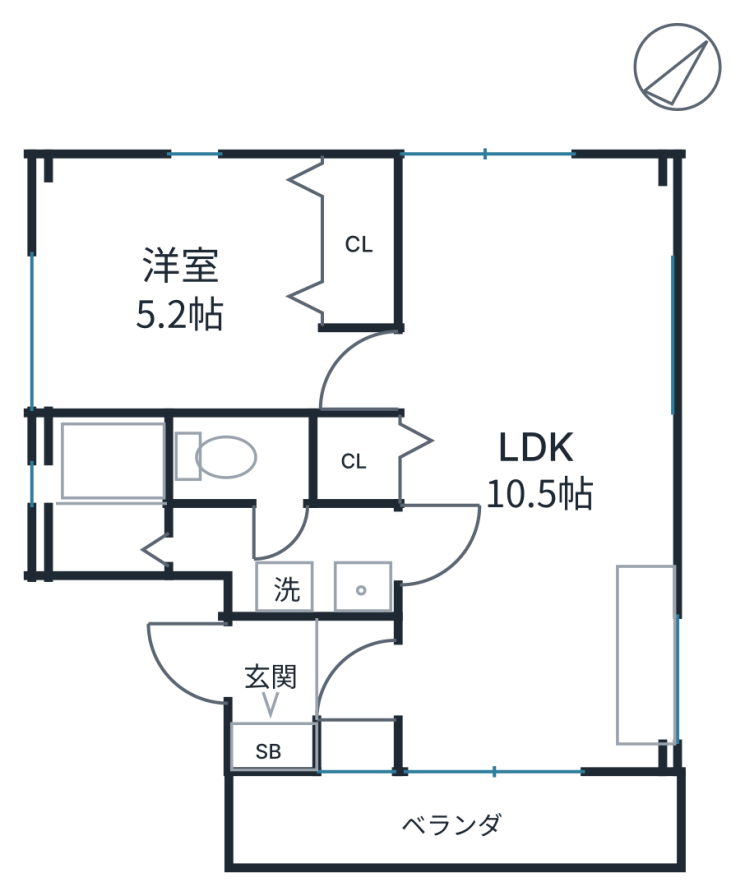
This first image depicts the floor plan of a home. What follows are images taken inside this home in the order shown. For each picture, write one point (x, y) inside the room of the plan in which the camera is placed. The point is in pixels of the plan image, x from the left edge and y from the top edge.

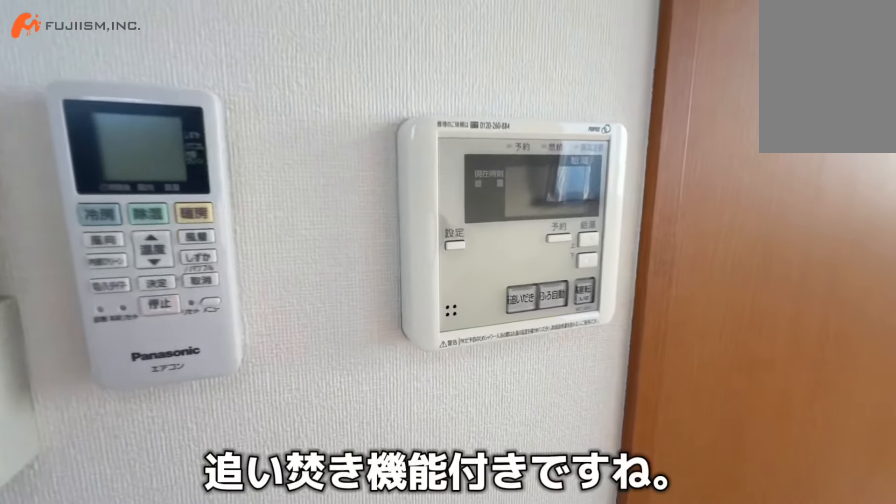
(529, 477)
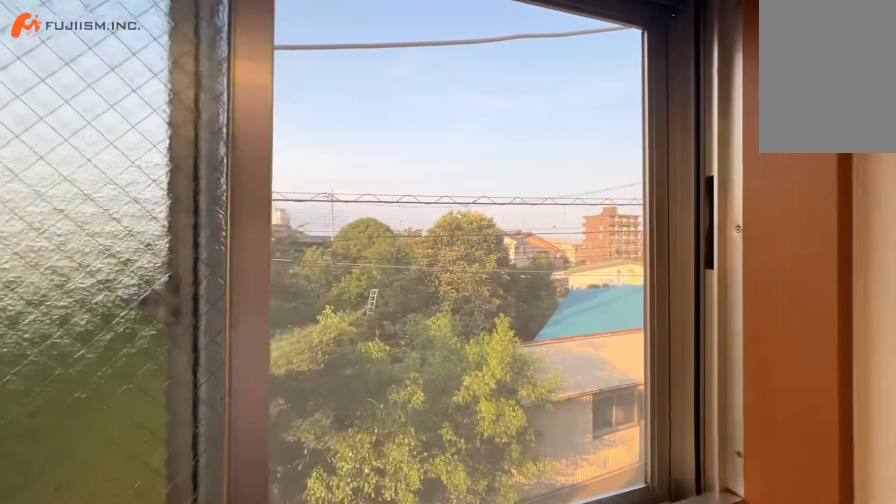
(528, 478)
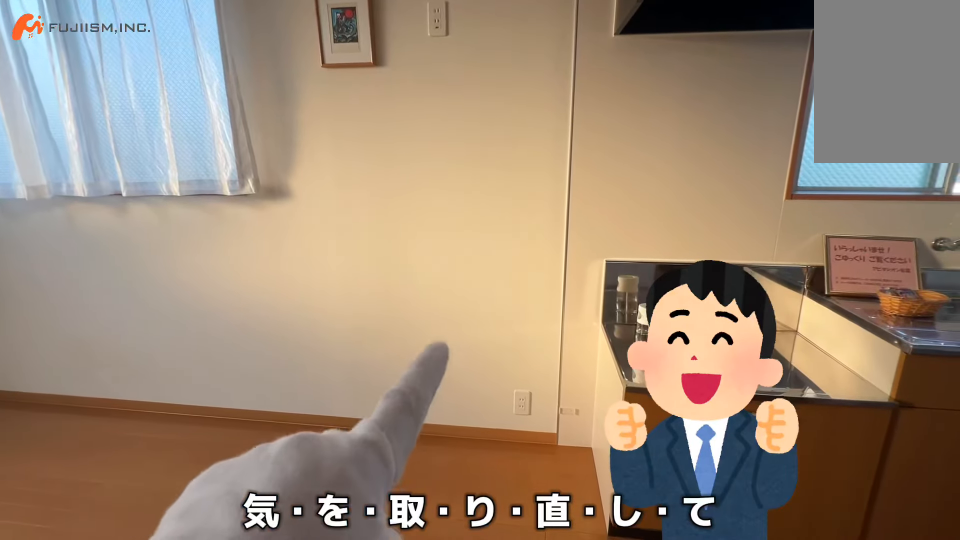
(638, 510)
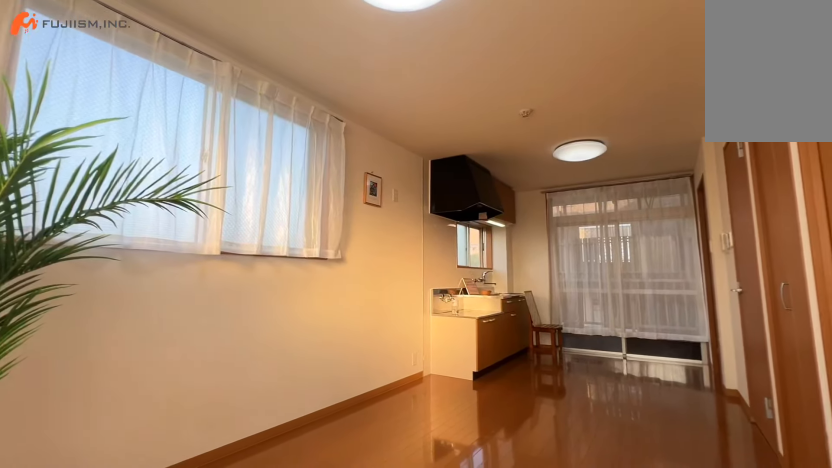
(514, 460)
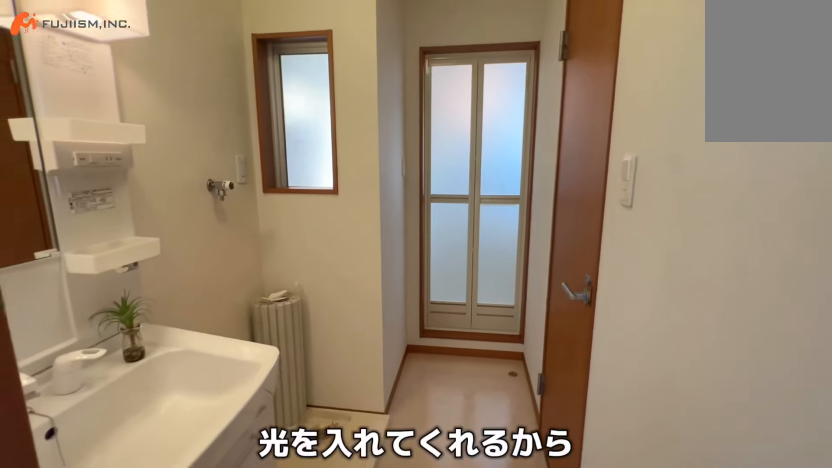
(319, 548)
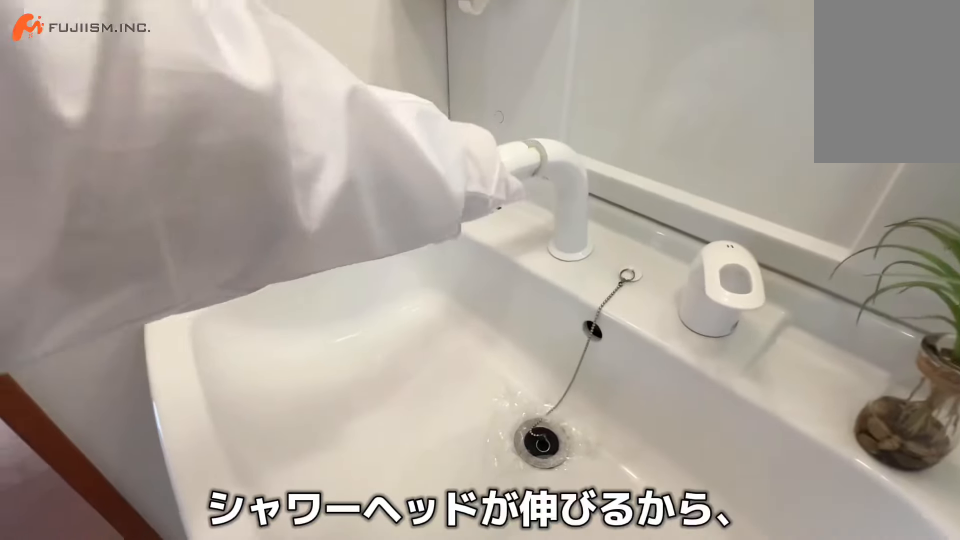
(322, 544)
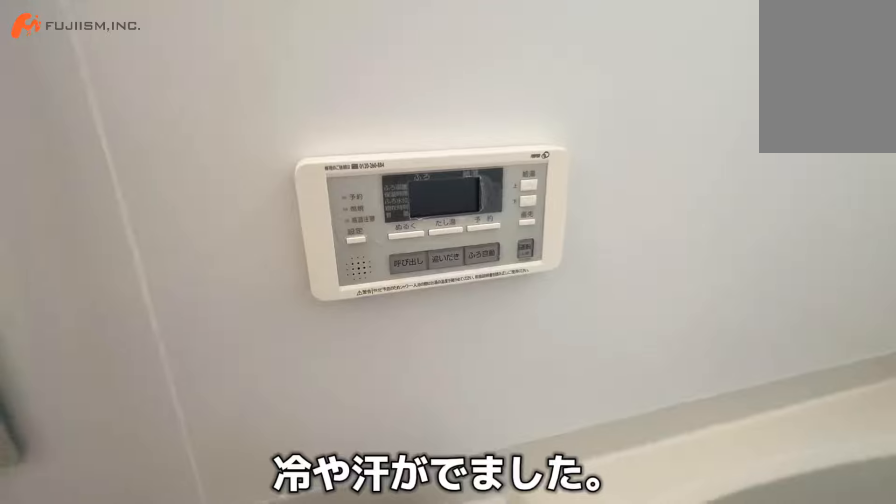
(111, 504)
